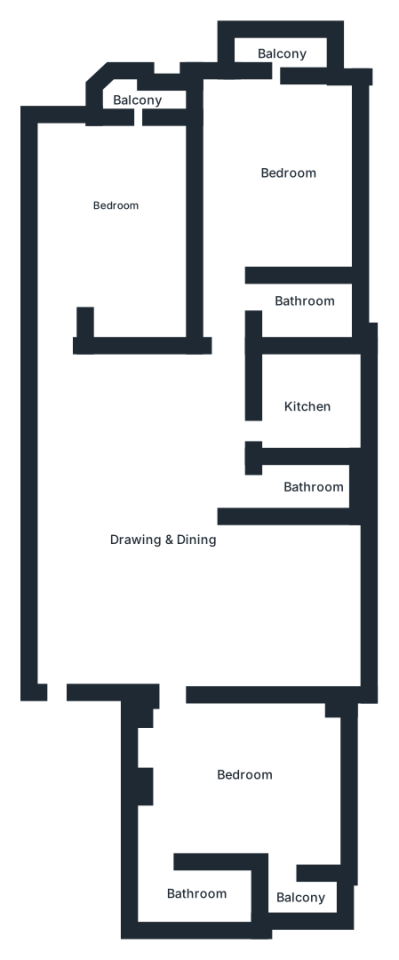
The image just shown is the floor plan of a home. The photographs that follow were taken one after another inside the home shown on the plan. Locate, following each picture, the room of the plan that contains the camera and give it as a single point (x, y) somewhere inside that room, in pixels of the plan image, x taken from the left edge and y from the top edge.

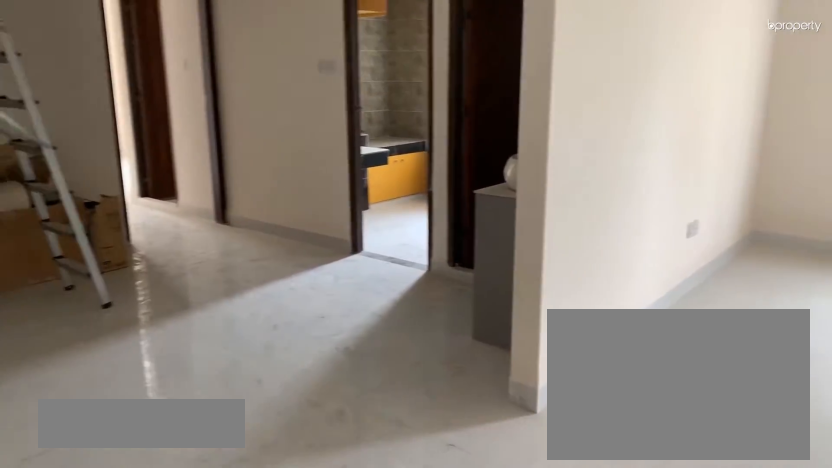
(172, 579)
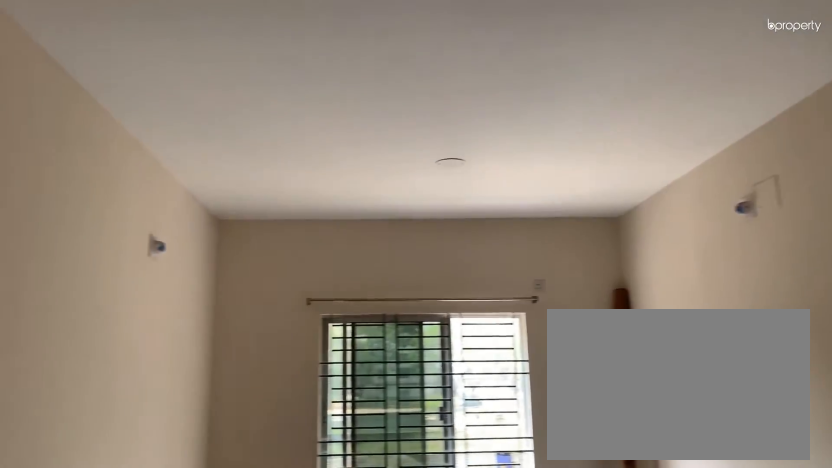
(172, 579)
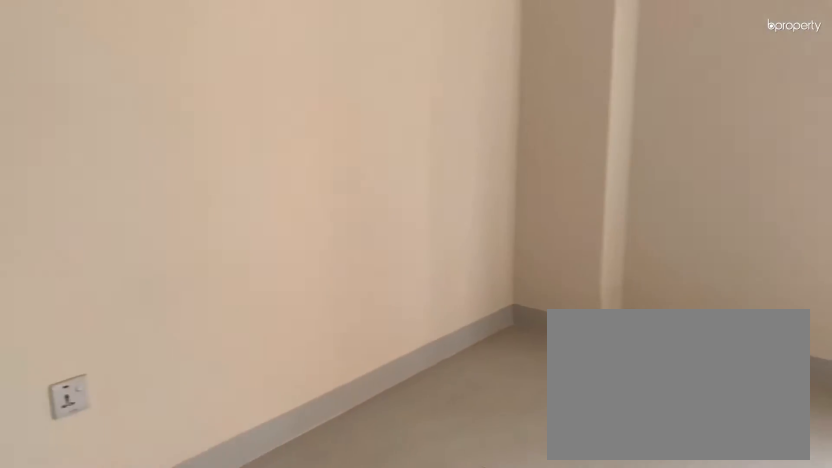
(240, 797)
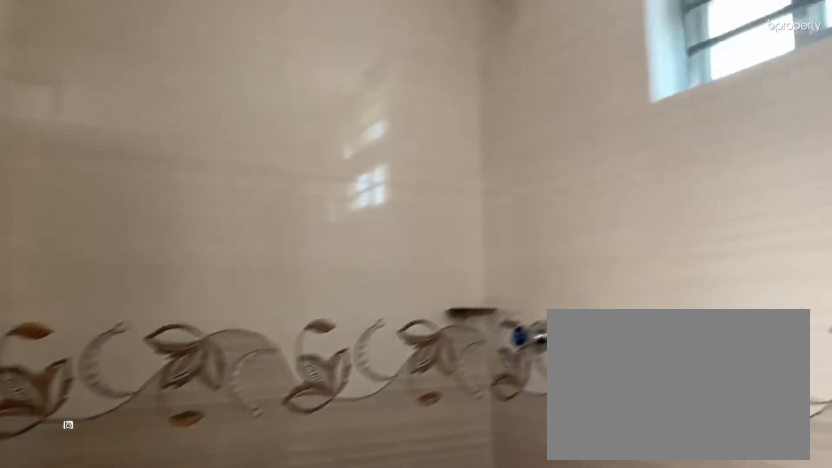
(192, 890)
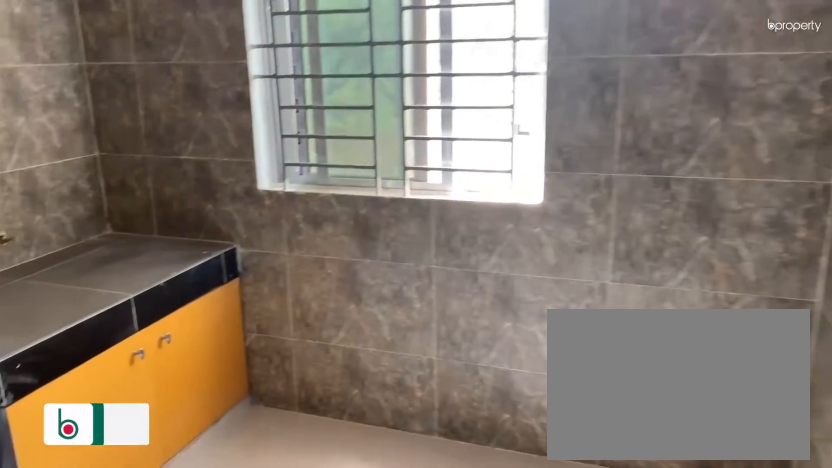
(311, 409)
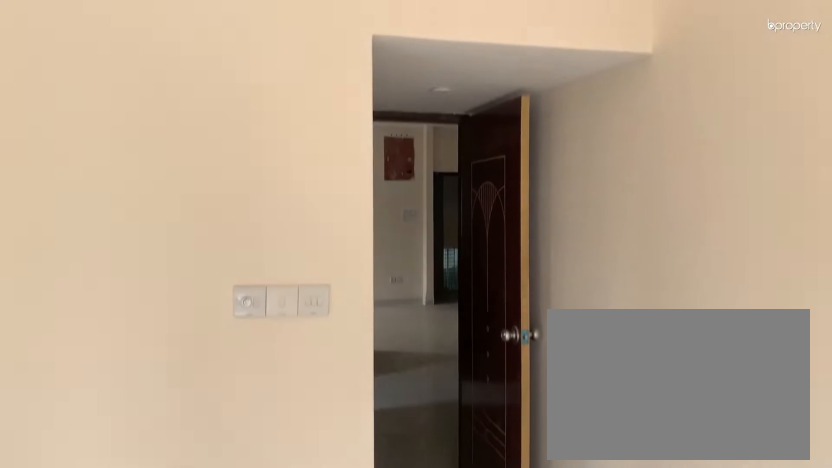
(277, 151)
